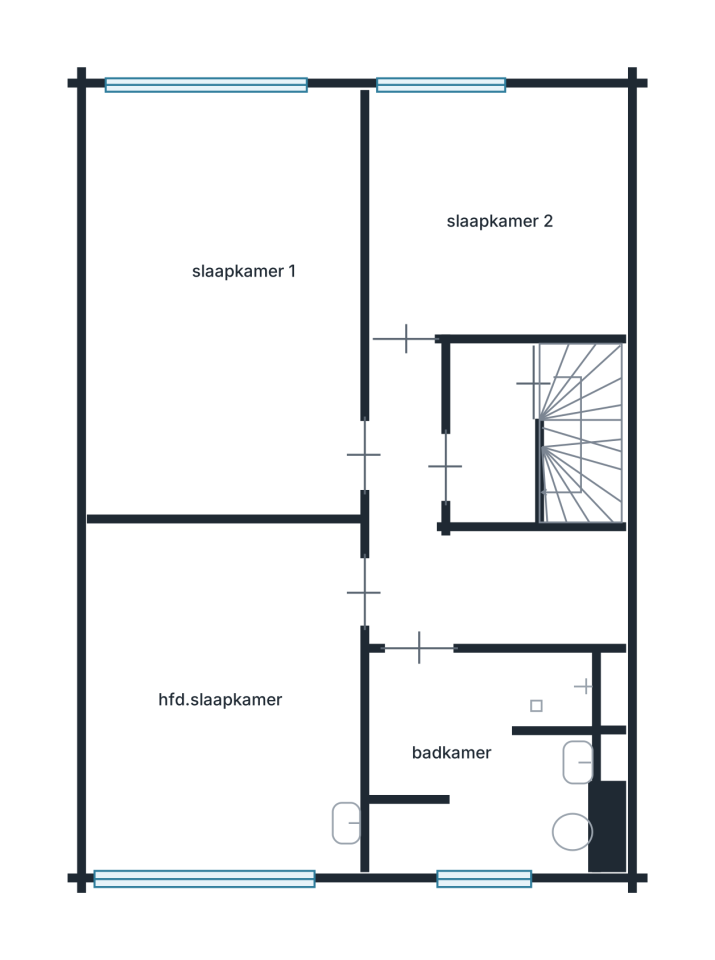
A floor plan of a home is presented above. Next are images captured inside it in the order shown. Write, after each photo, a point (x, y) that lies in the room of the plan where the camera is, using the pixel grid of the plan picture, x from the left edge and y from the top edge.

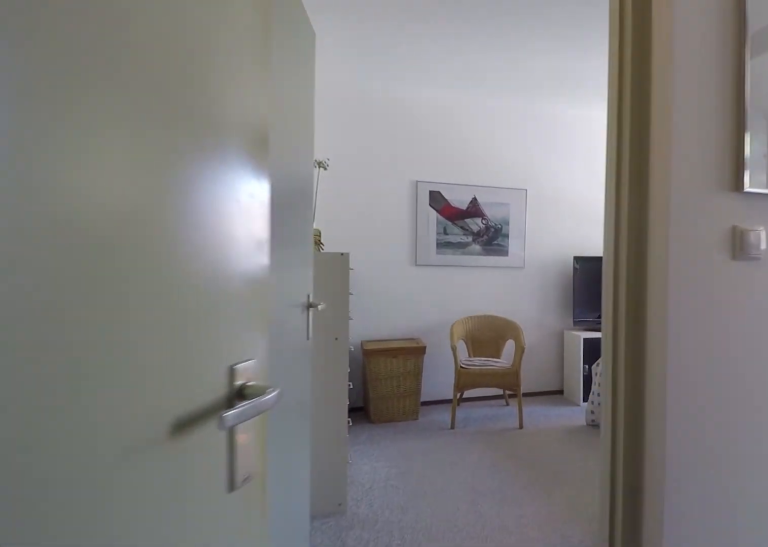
(467, 540)
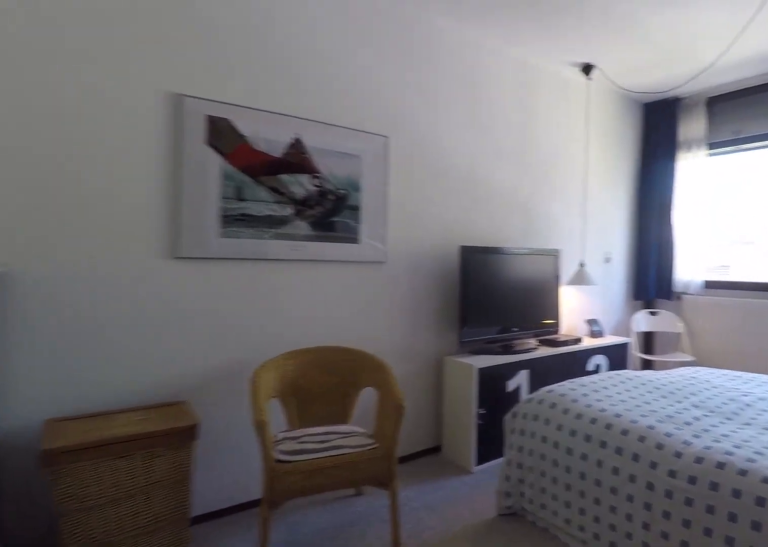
(226, 305)
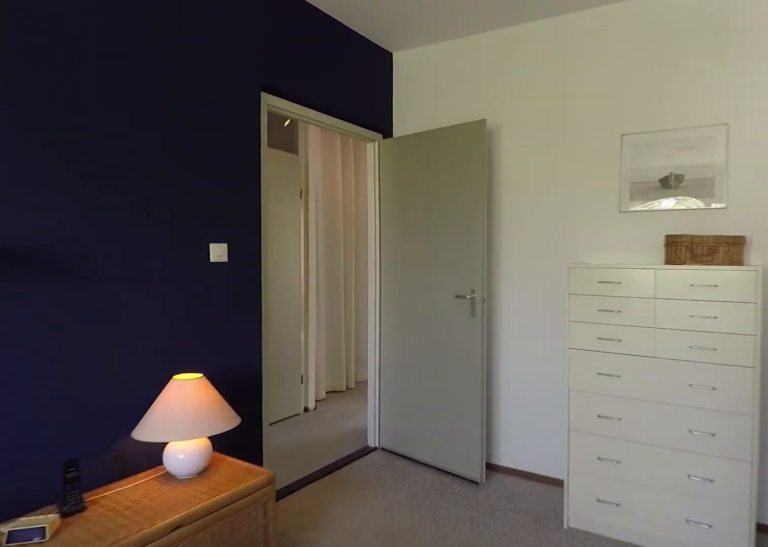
(226, 305)
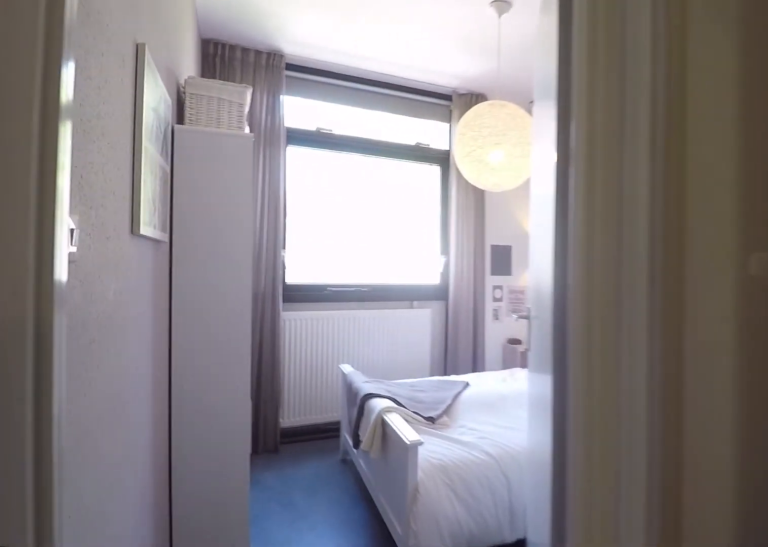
(467, 540)
